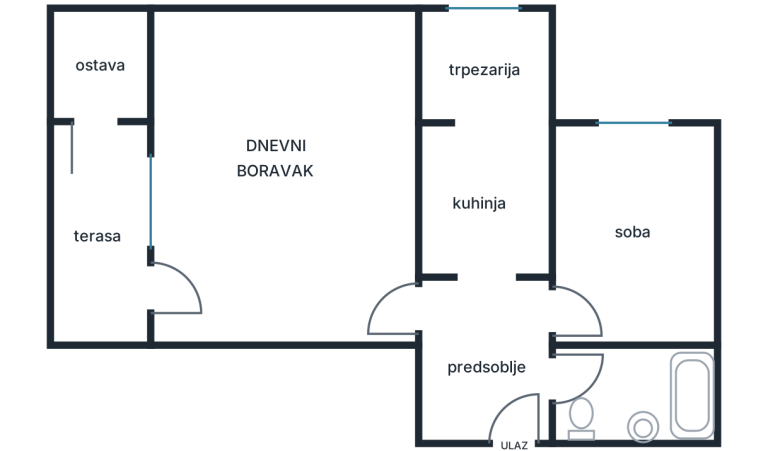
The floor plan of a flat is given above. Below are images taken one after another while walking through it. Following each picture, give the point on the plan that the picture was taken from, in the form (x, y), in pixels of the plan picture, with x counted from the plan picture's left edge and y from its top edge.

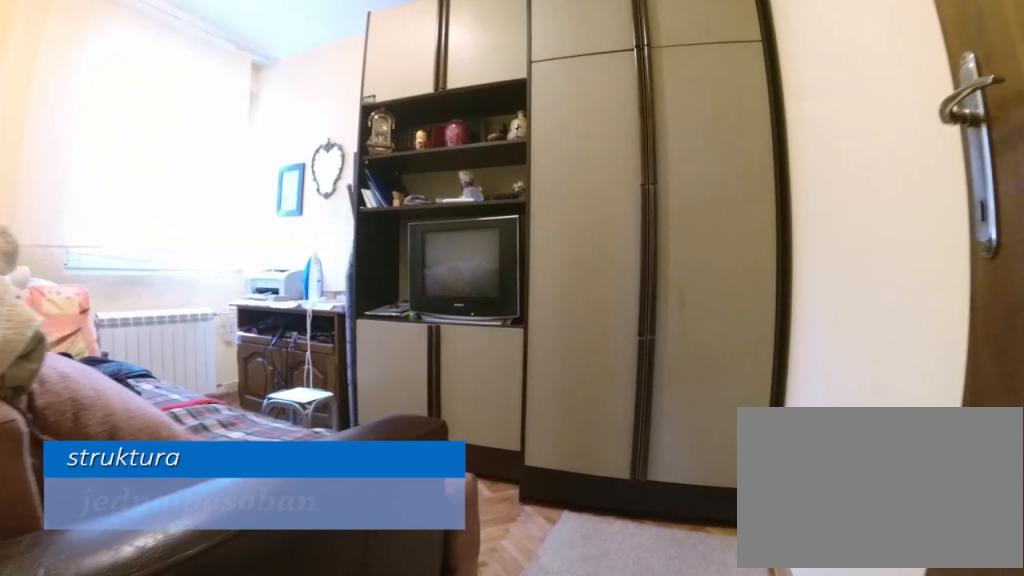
(553, 323)
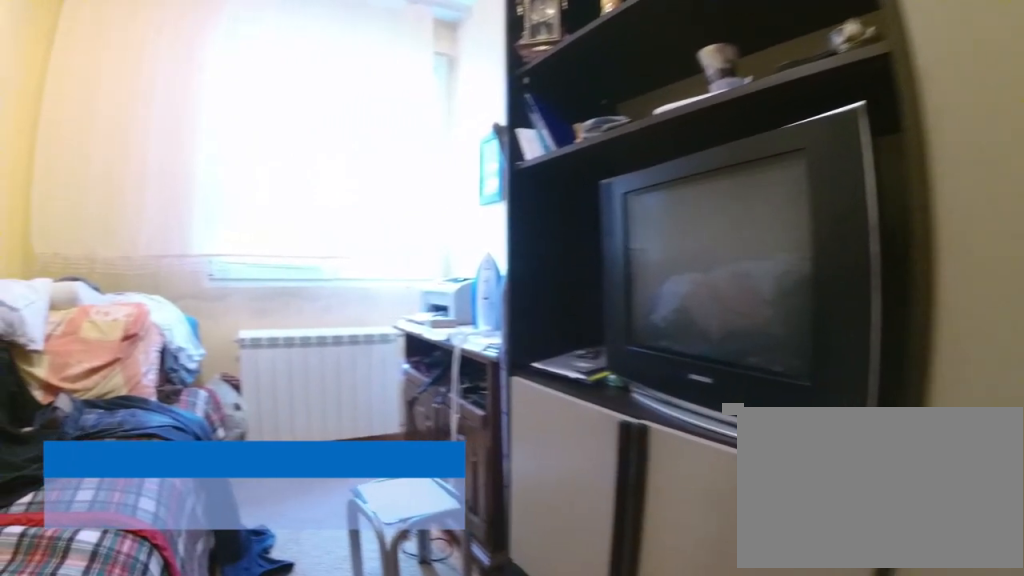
(640, 307)
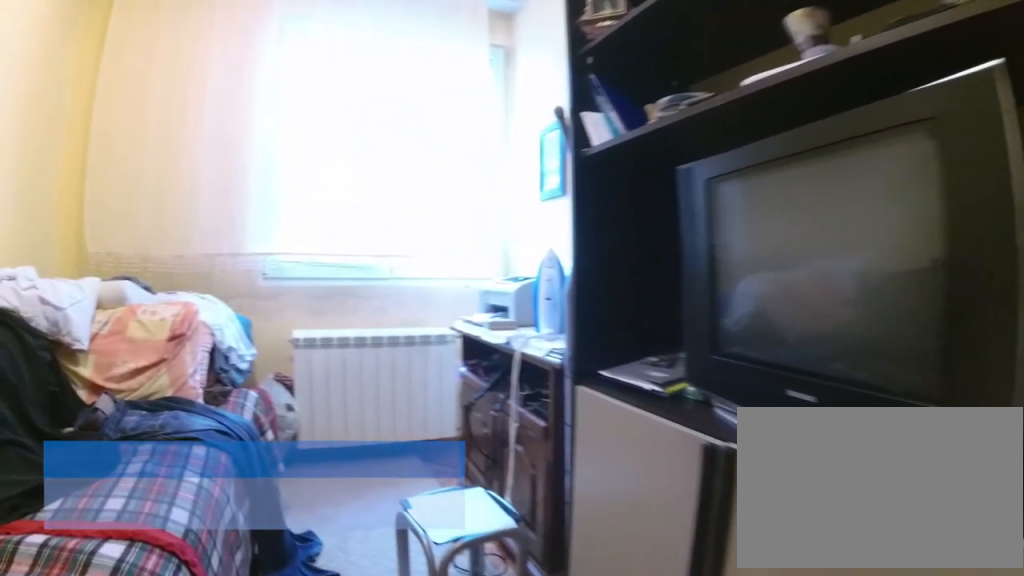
(645, 303)
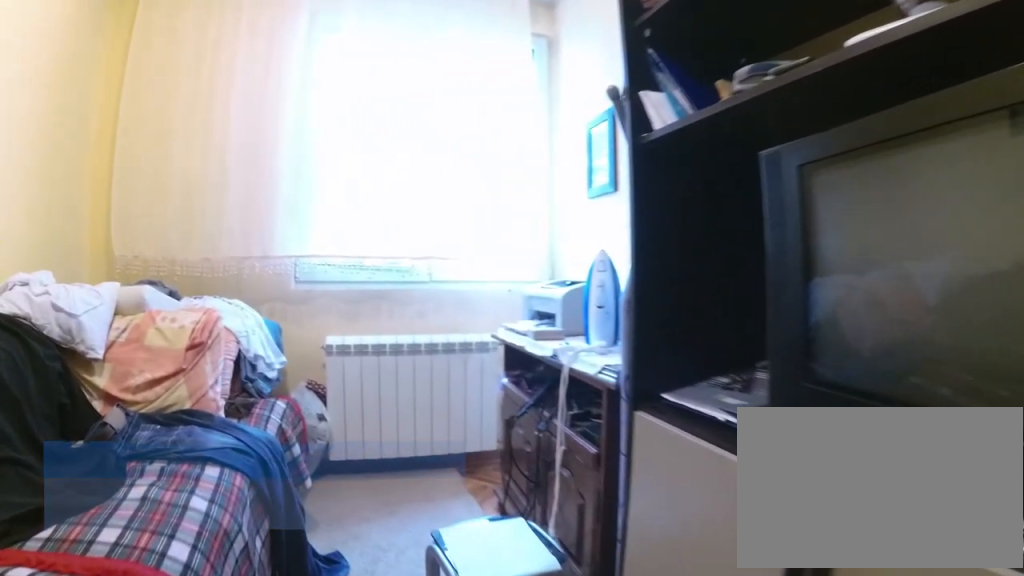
(650, 299)
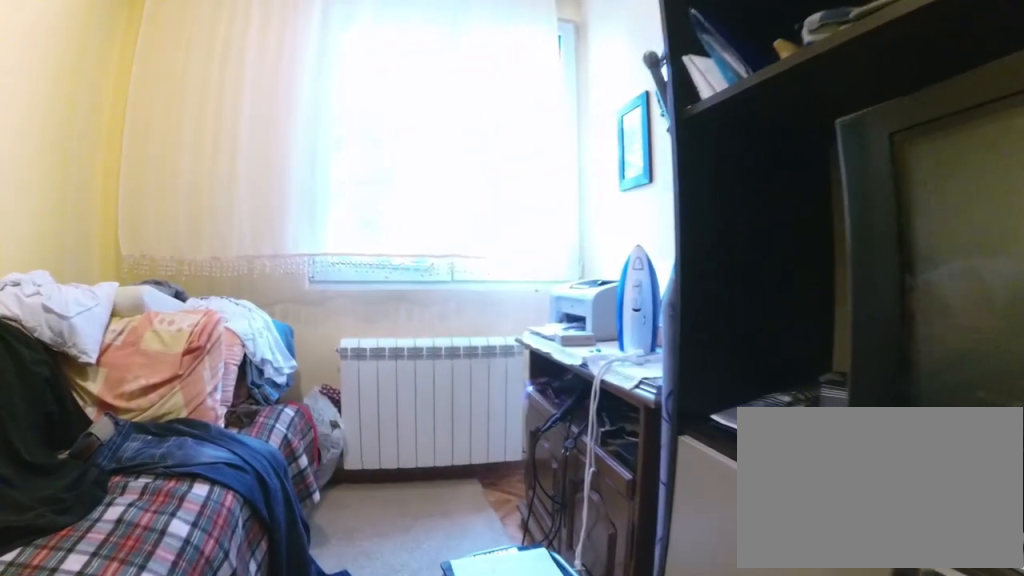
(655, 292)
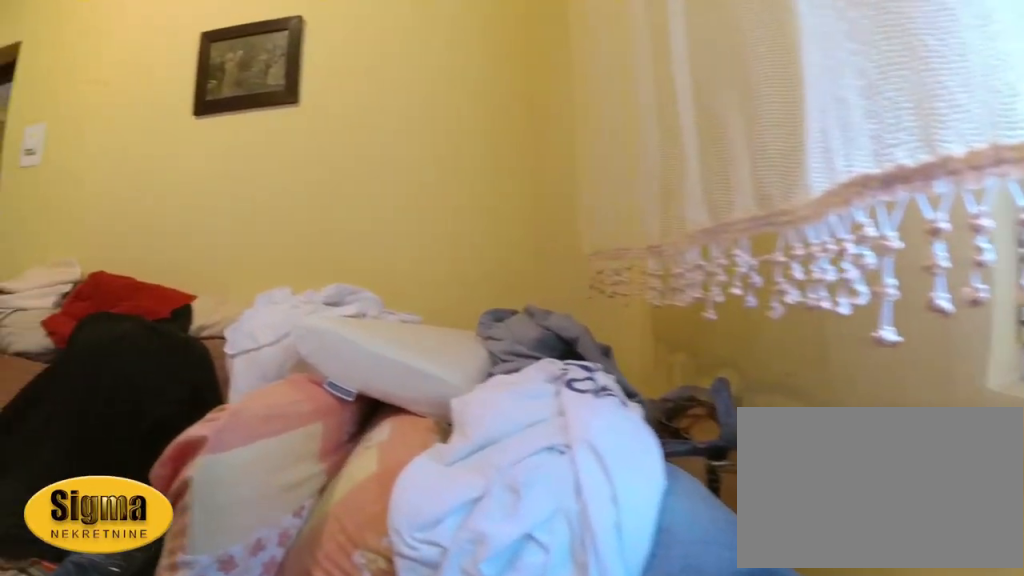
(671, 161)
